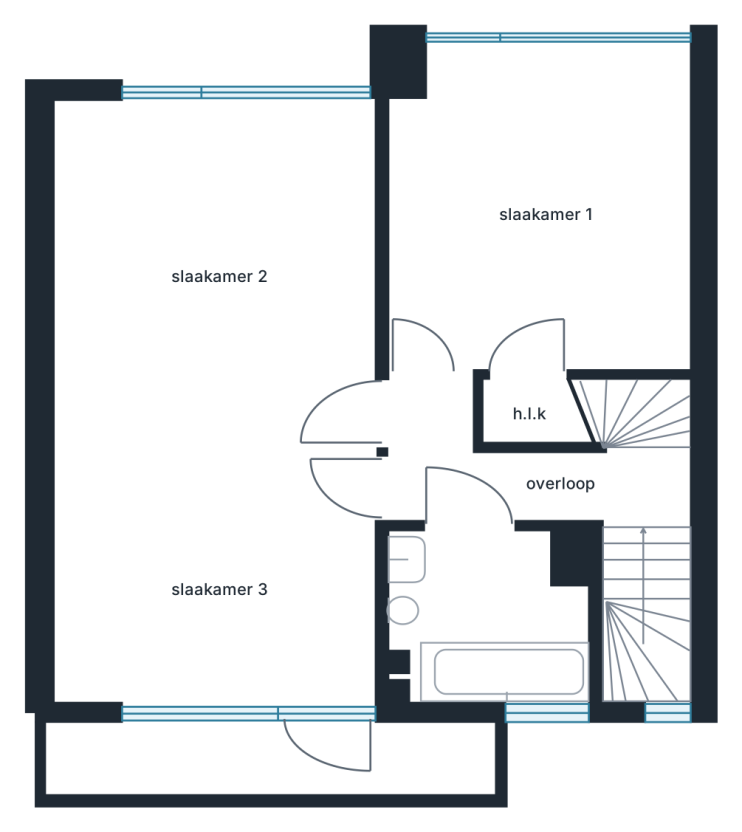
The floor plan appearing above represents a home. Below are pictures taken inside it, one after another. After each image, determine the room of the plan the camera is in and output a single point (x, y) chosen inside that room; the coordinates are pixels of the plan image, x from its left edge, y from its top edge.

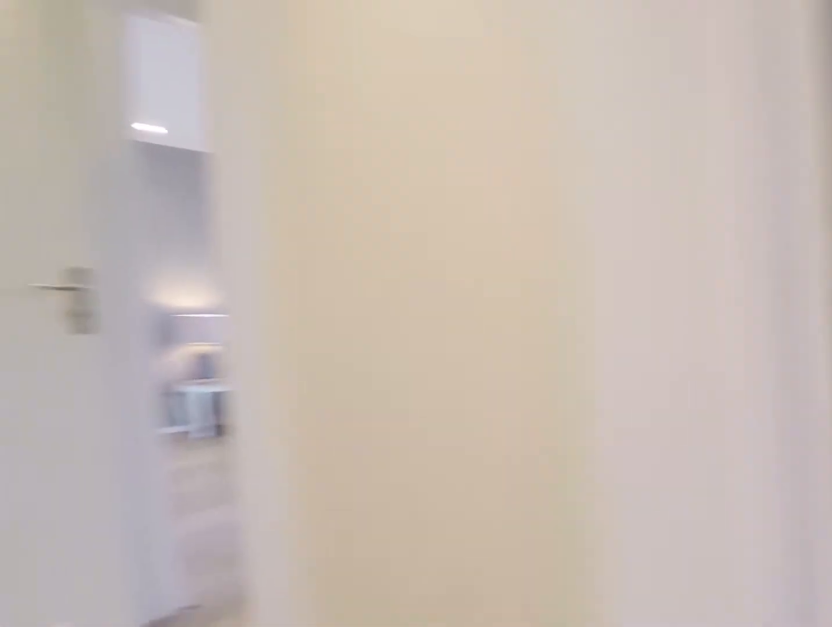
(516, 472)
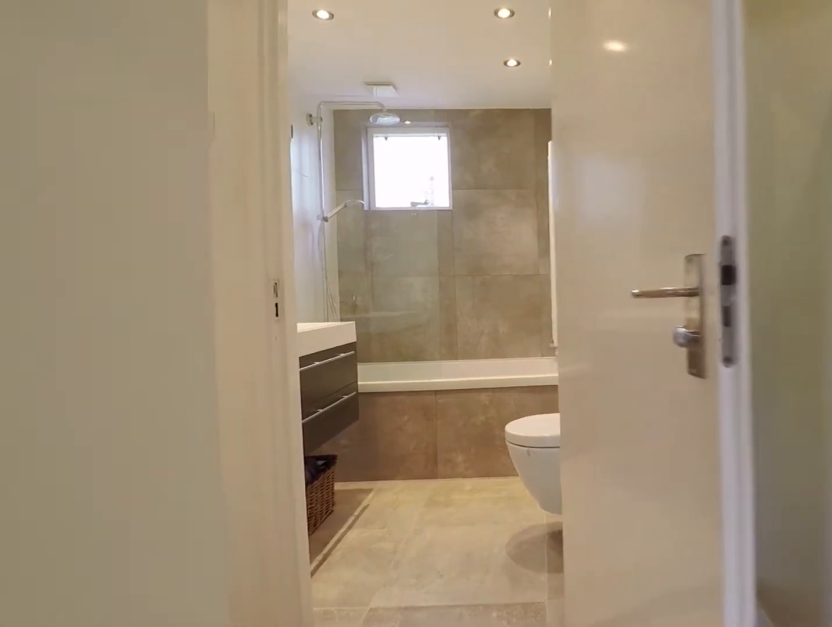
(516, 472)
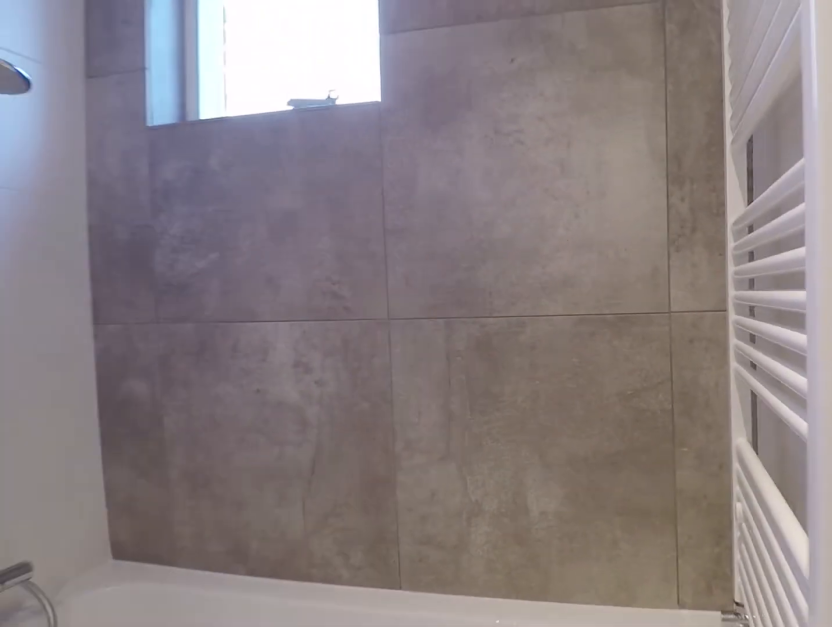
(484, 621)
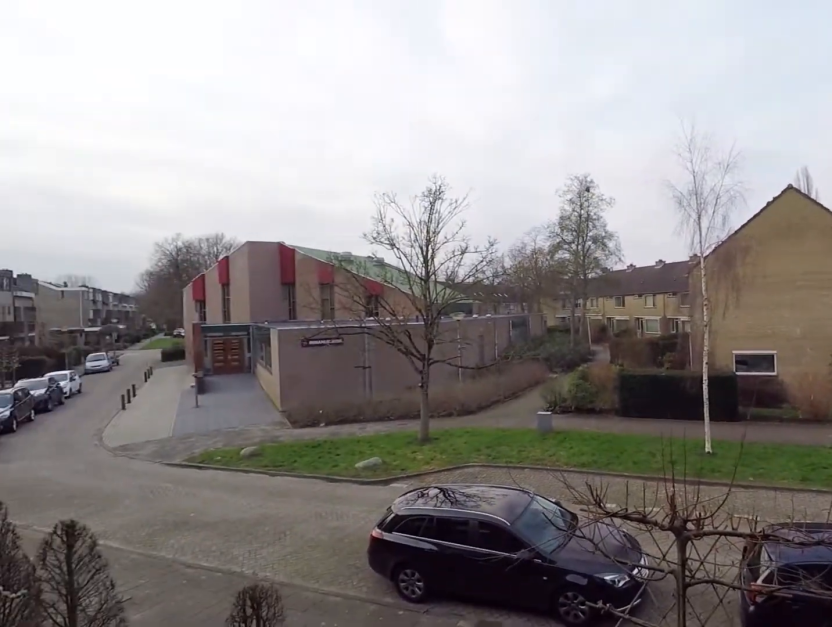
(274, 761)
